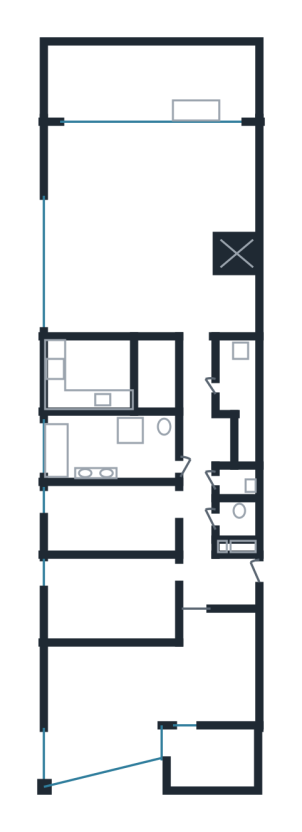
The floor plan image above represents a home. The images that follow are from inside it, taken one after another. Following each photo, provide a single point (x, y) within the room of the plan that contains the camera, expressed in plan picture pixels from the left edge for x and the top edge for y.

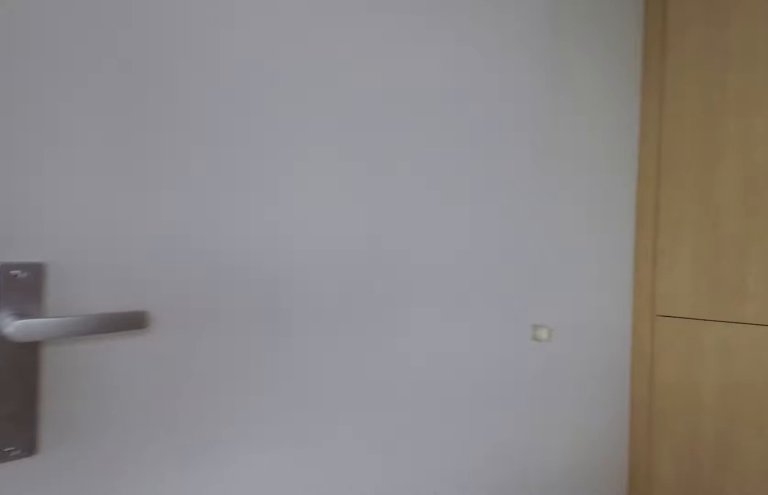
(79, 389)
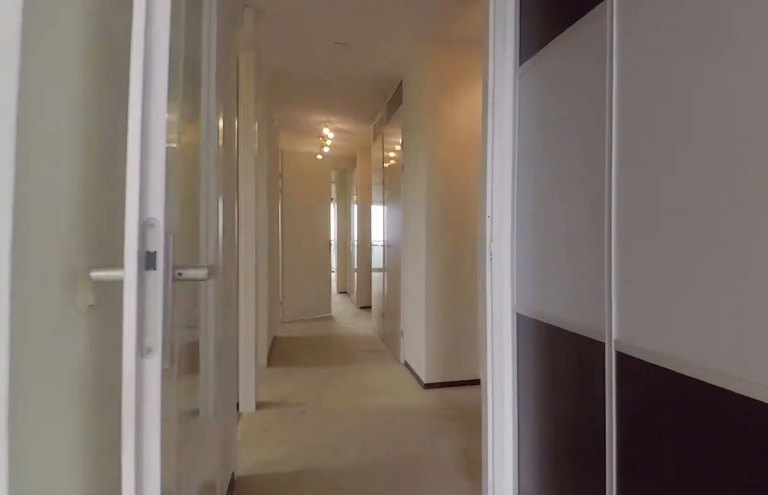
(147, 692)
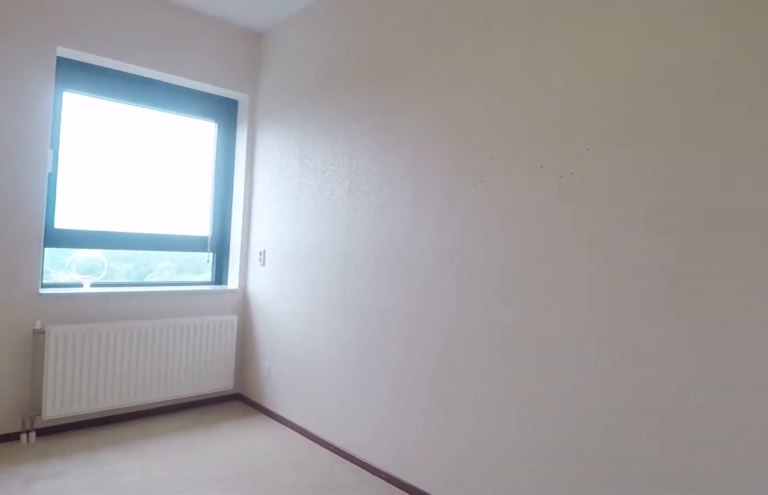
(112, 602)
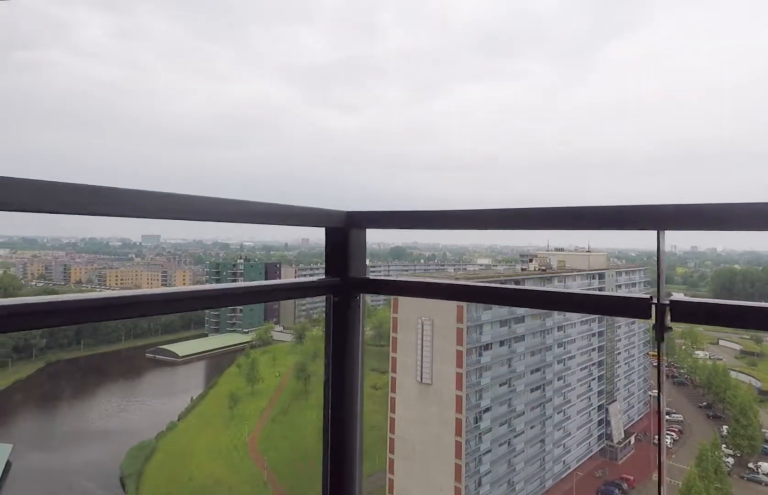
(210, 759)
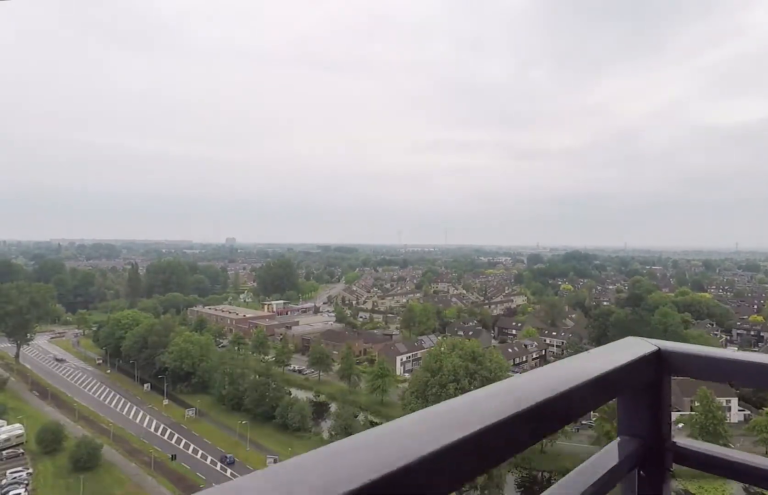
(210, 759)
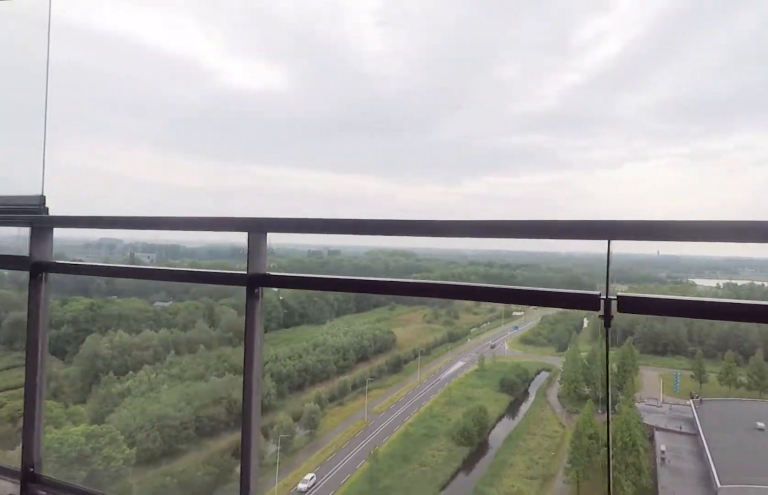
(152, 82)
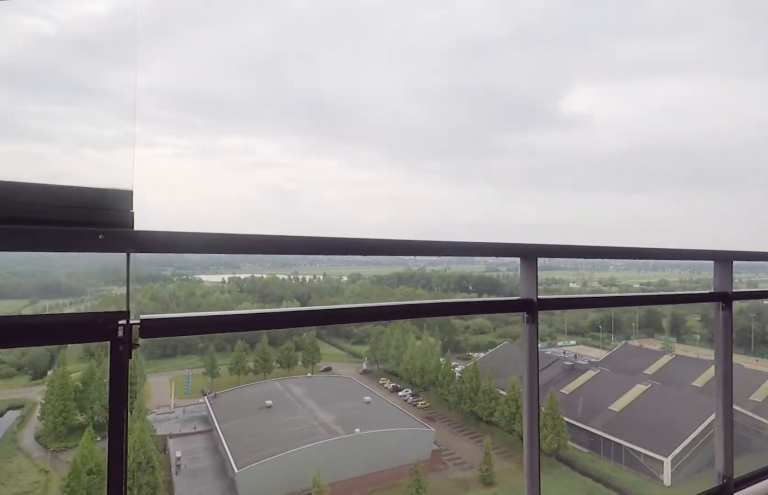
(152, 82)
